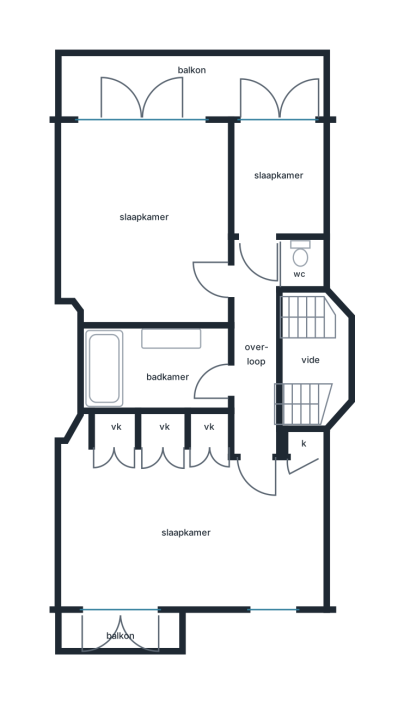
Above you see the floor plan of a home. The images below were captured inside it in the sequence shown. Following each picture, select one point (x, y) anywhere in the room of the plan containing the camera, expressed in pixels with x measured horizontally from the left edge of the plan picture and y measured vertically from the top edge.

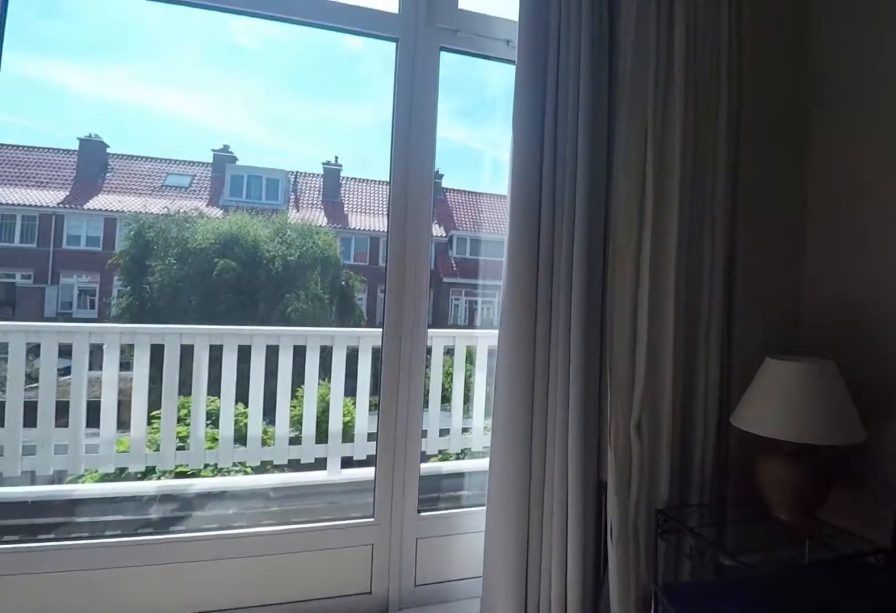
(147, 222)
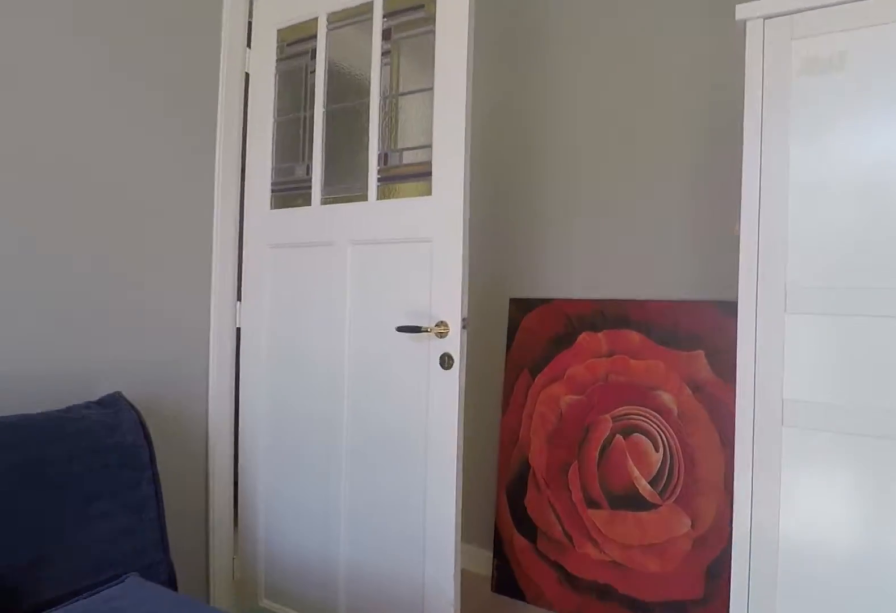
(147, 222)
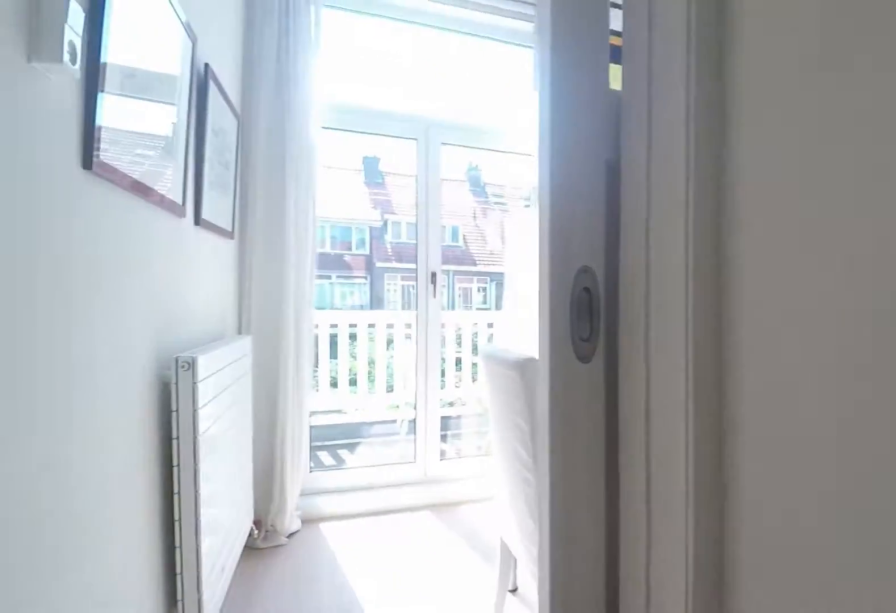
(275, 362)
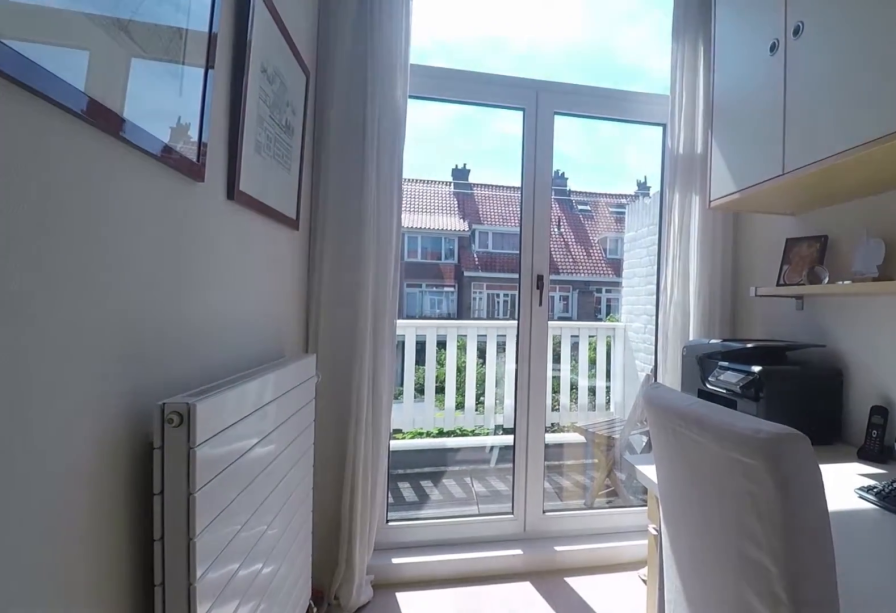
(278, 180)
